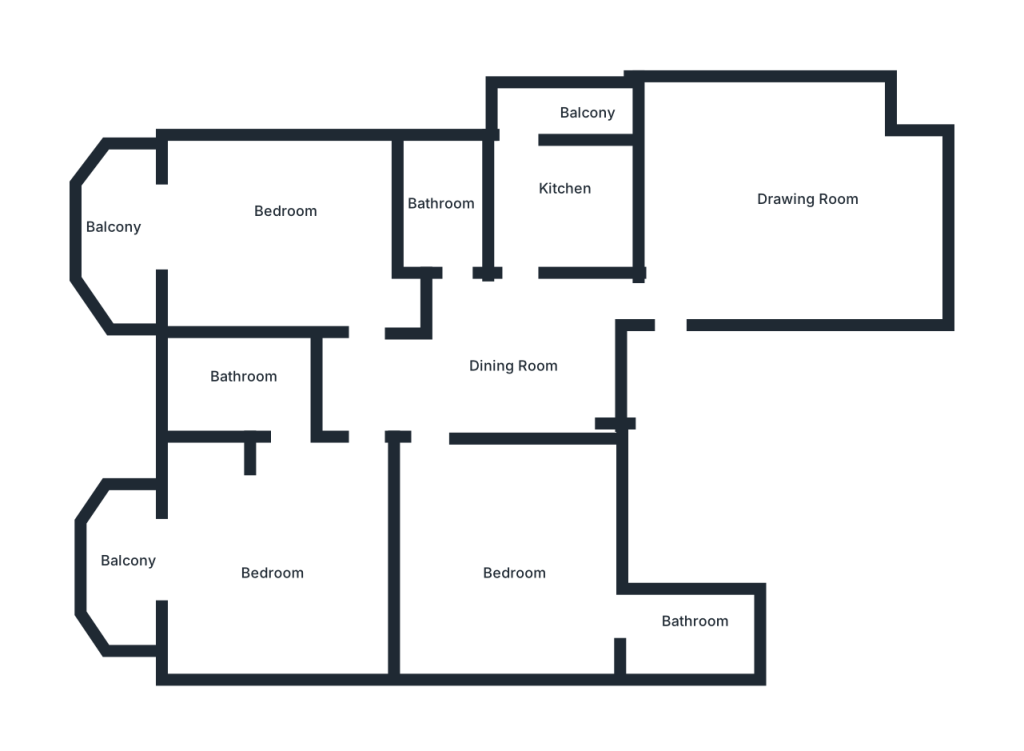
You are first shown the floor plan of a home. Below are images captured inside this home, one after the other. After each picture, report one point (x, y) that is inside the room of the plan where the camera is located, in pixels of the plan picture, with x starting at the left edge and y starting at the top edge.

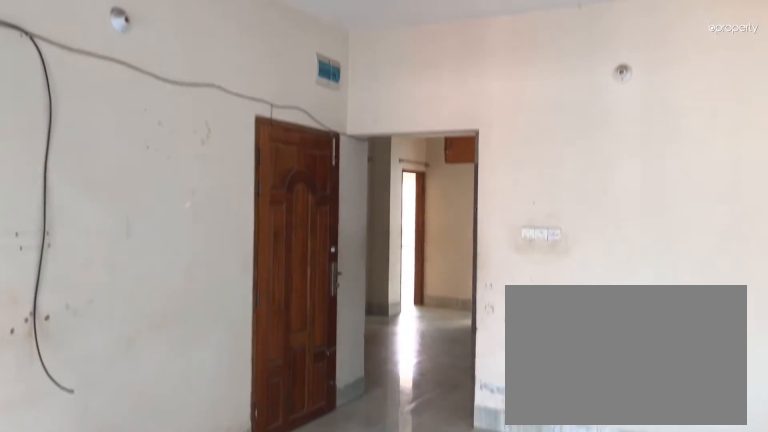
(796, 199)
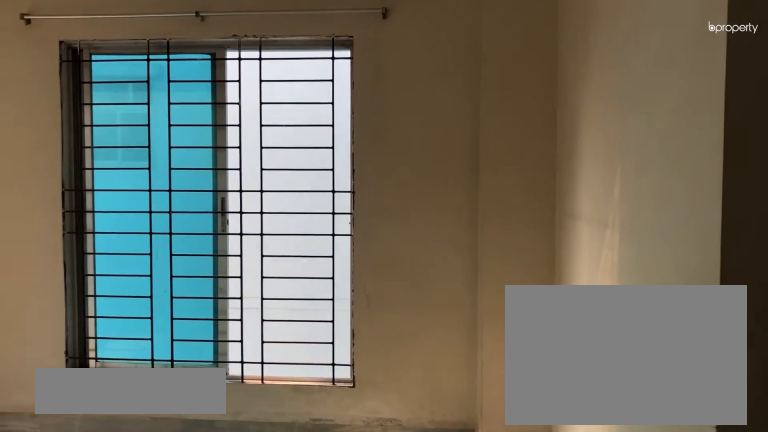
(279, 221)
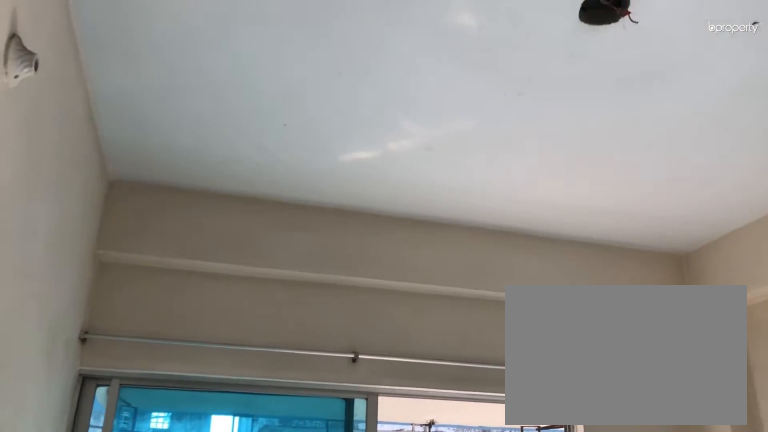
(278, 221)
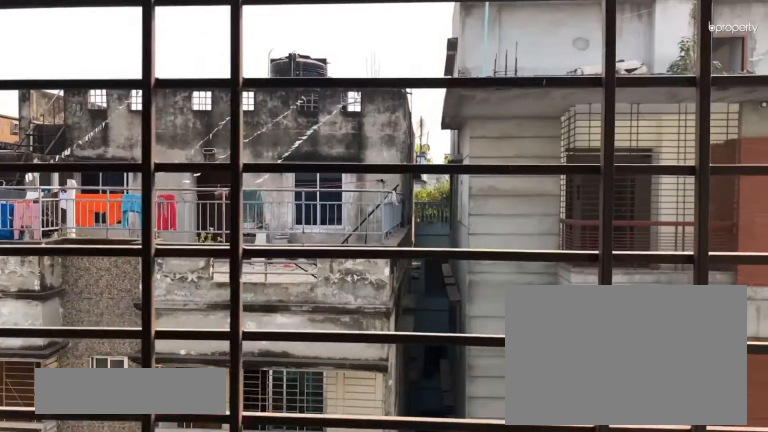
(127, 239)
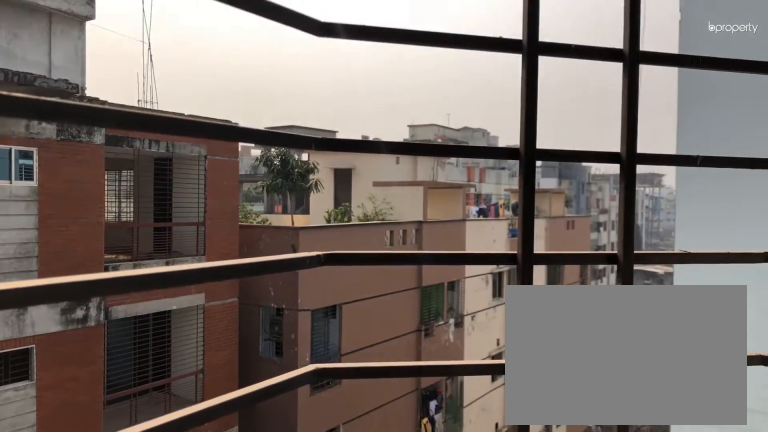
(108, 238)
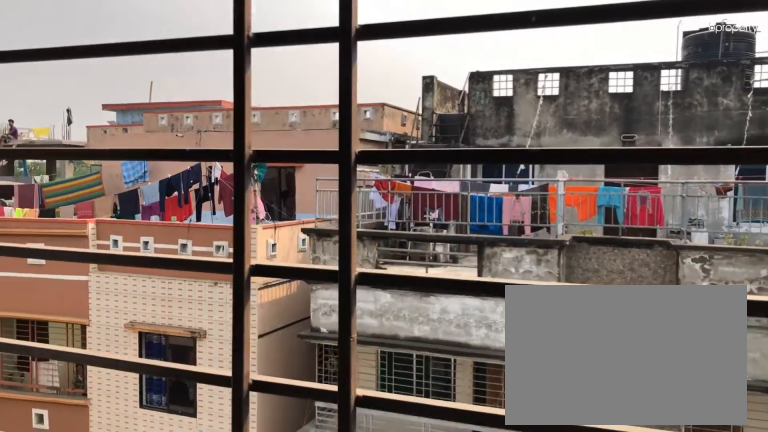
(138, 571)
